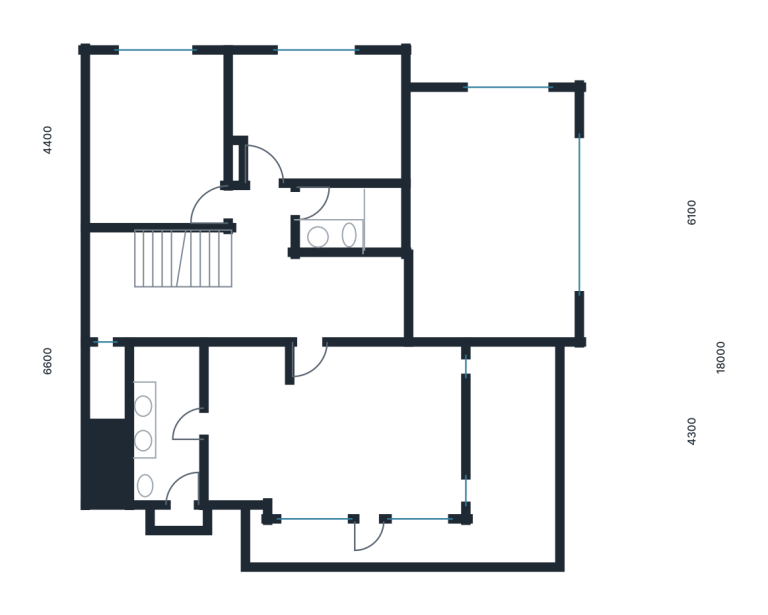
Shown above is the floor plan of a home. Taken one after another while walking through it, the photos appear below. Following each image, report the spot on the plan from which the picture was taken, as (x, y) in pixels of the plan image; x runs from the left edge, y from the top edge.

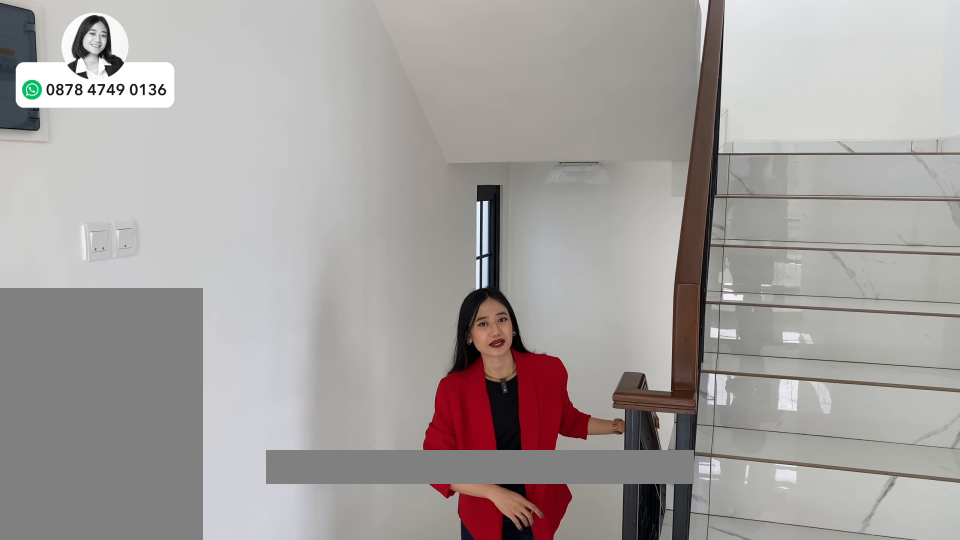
(265, 292)
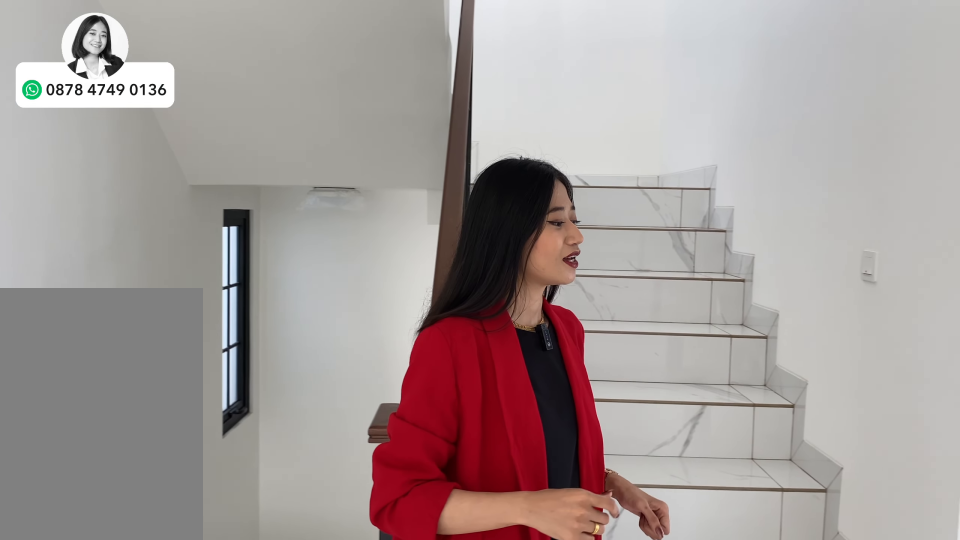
(265, 292)
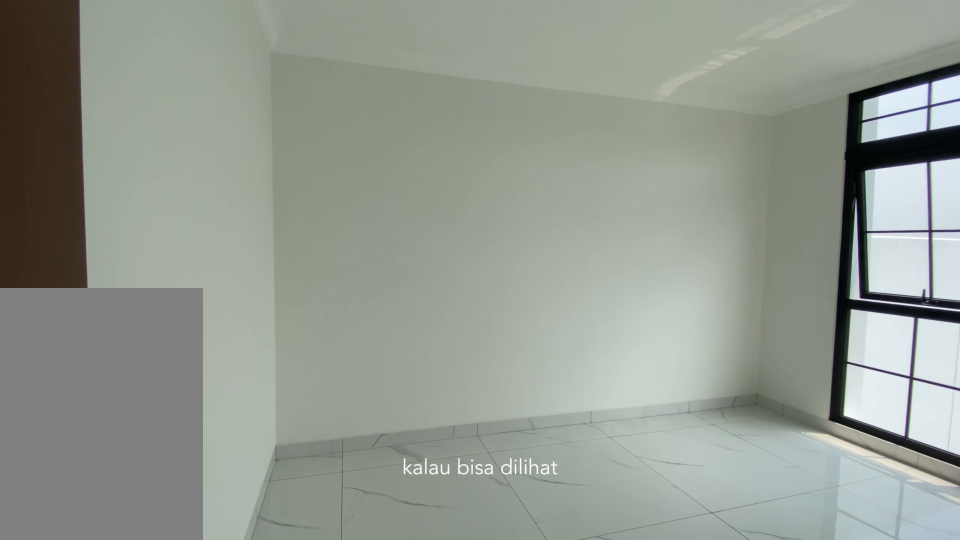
(155, 133)
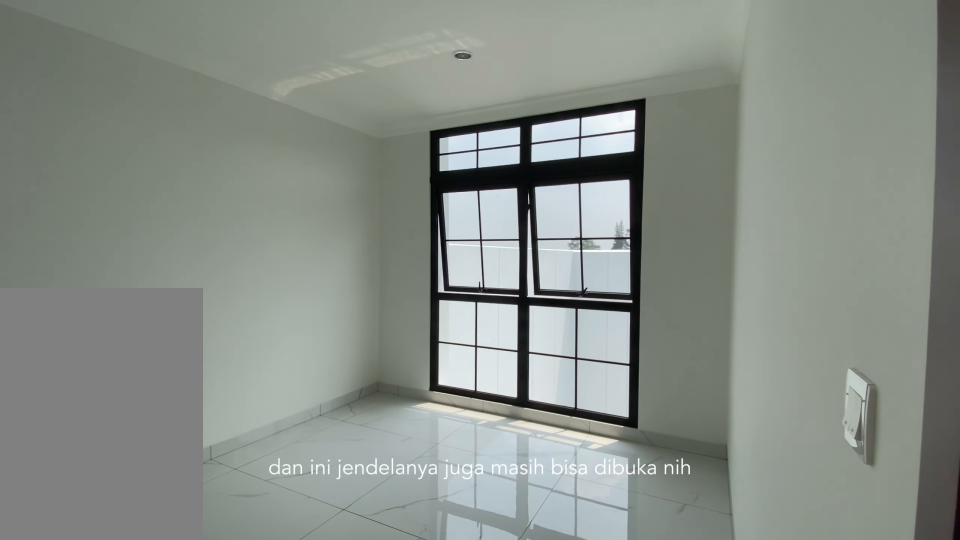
(154, 133)
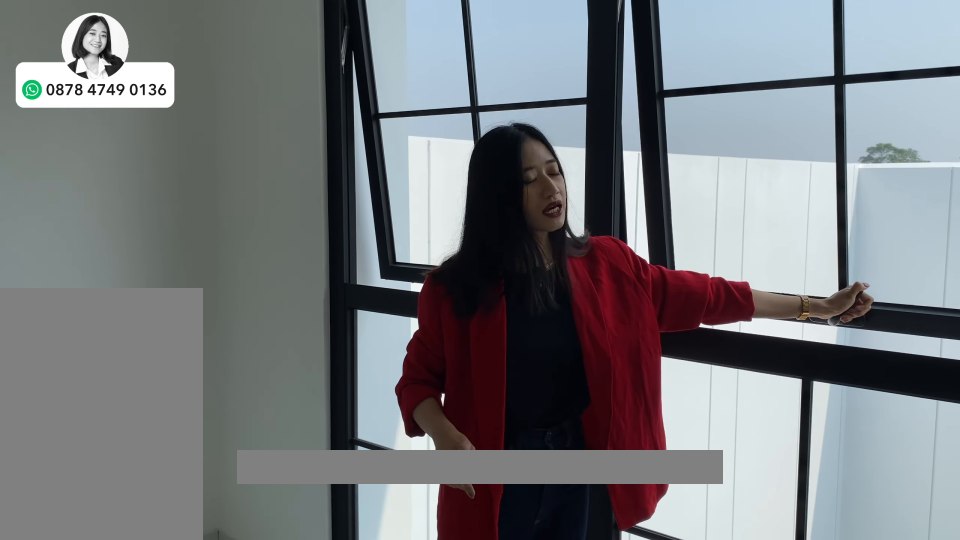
(154, 133)
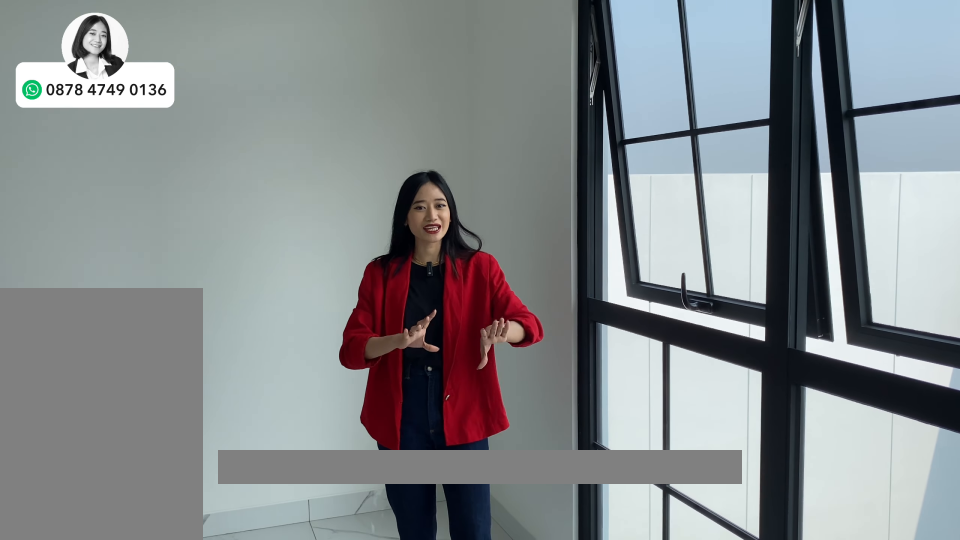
(330, 116)
